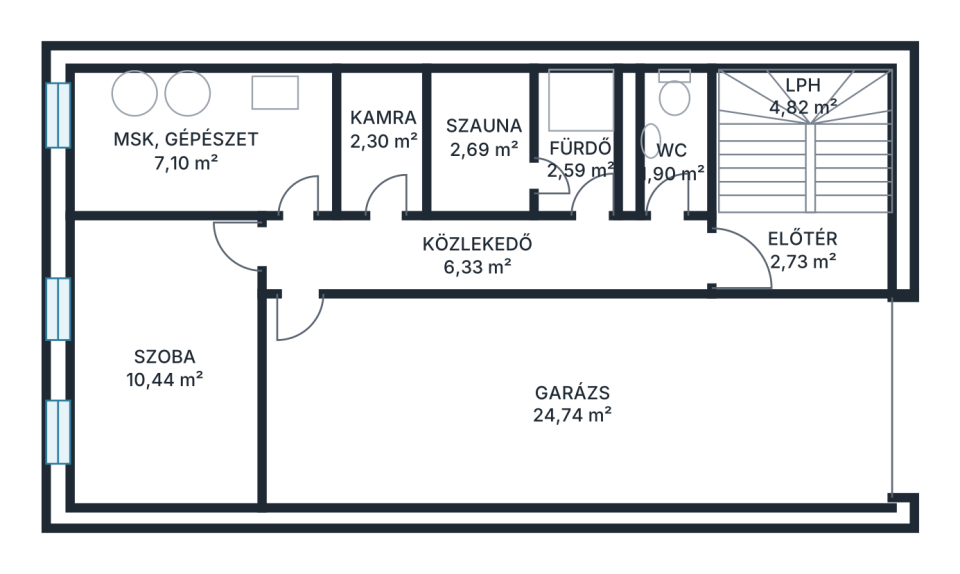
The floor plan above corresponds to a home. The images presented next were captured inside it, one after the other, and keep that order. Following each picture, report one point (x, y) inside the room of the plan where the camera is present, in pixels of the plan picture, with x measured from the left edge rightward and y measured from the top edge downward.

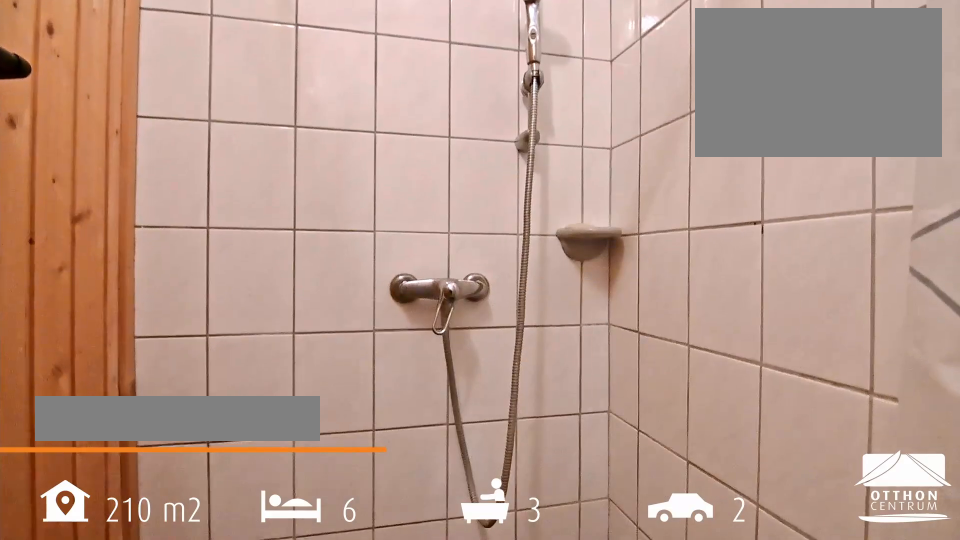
(577, 149)
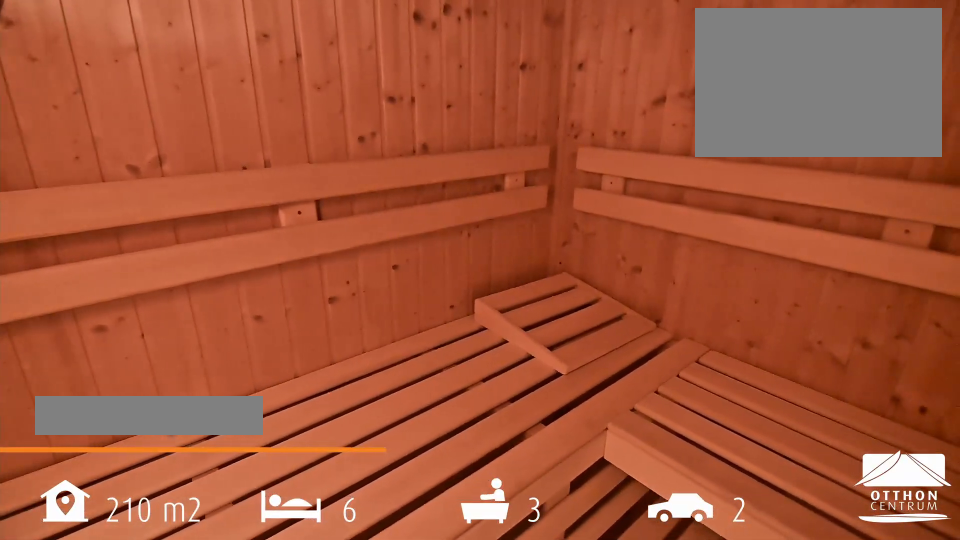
(480, 145)
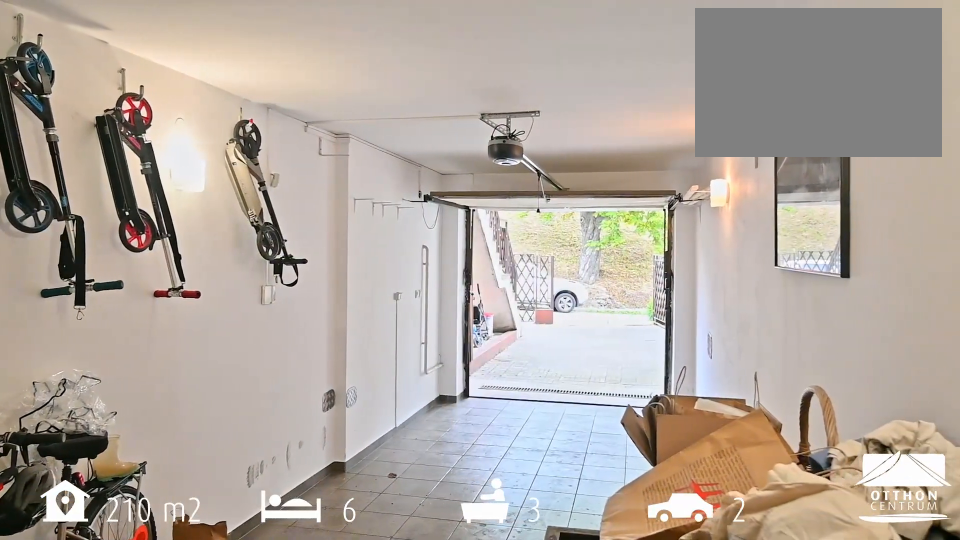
(574, 403)
